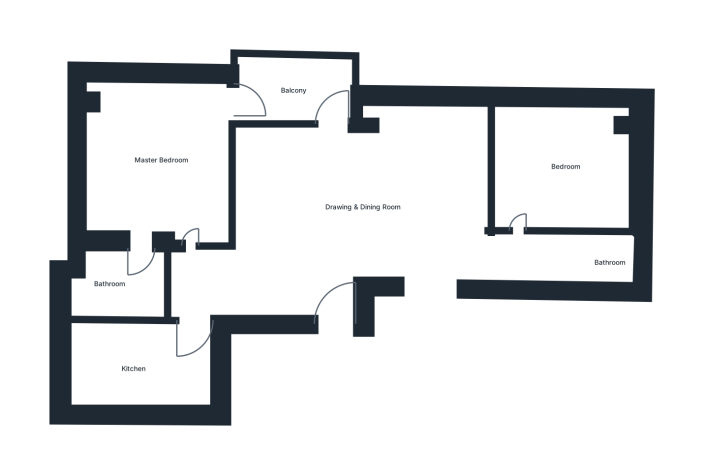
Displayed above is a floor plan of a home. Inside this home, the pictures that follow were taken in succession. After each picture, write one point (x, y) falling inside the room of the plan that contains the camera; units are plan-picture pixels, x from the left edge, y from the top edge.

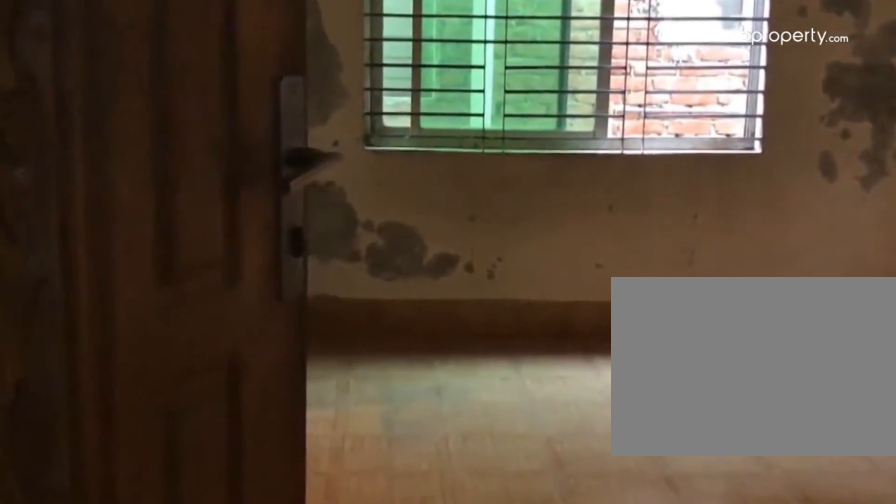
(433, 255)
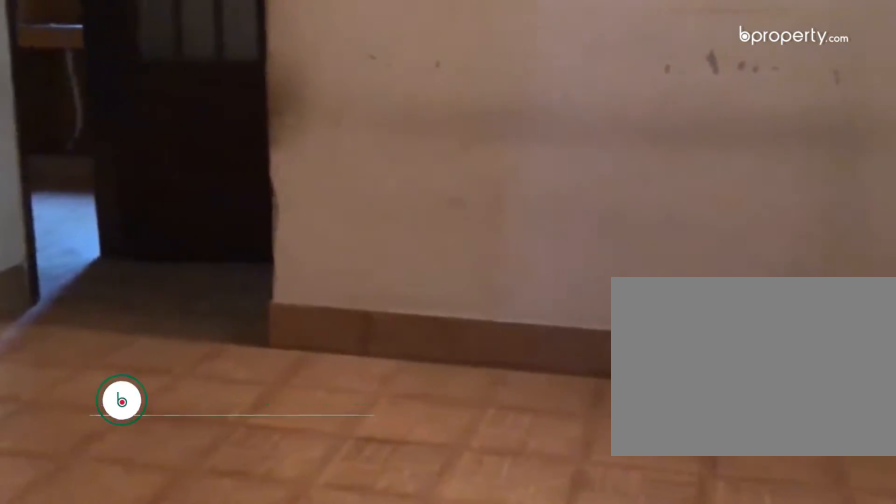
(345, 213)
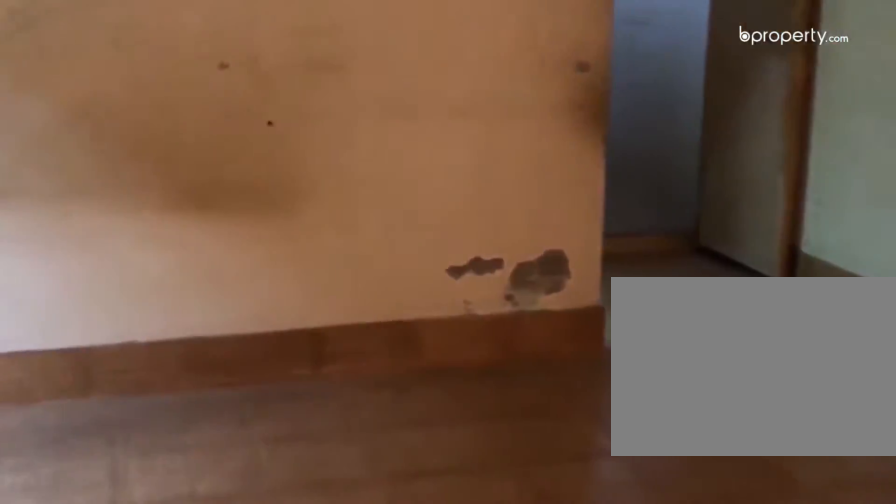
(339, 214)
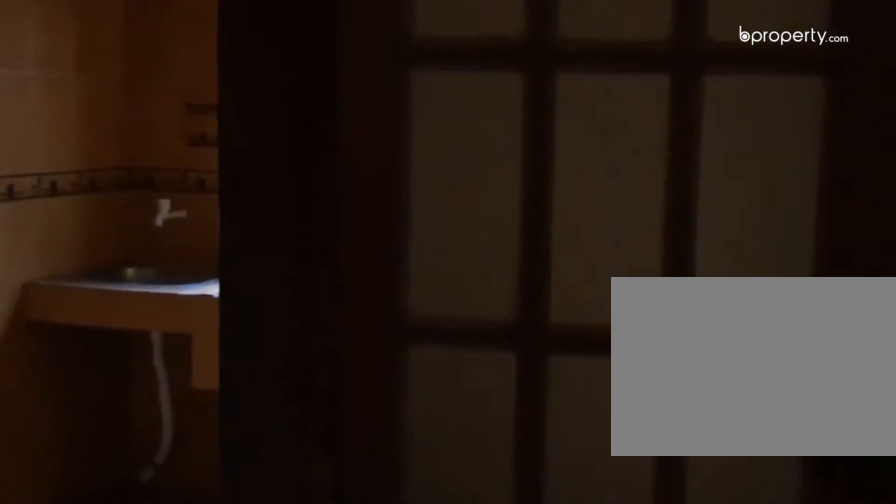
(194, 308)
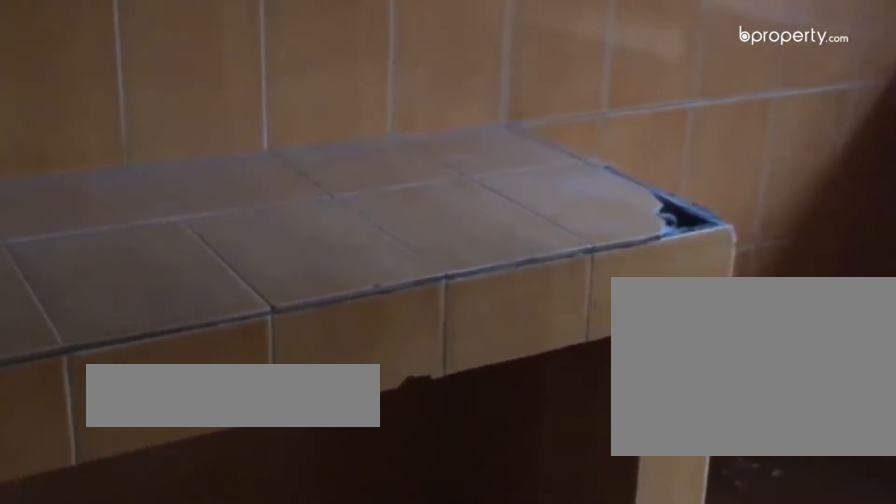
(150, 365)
